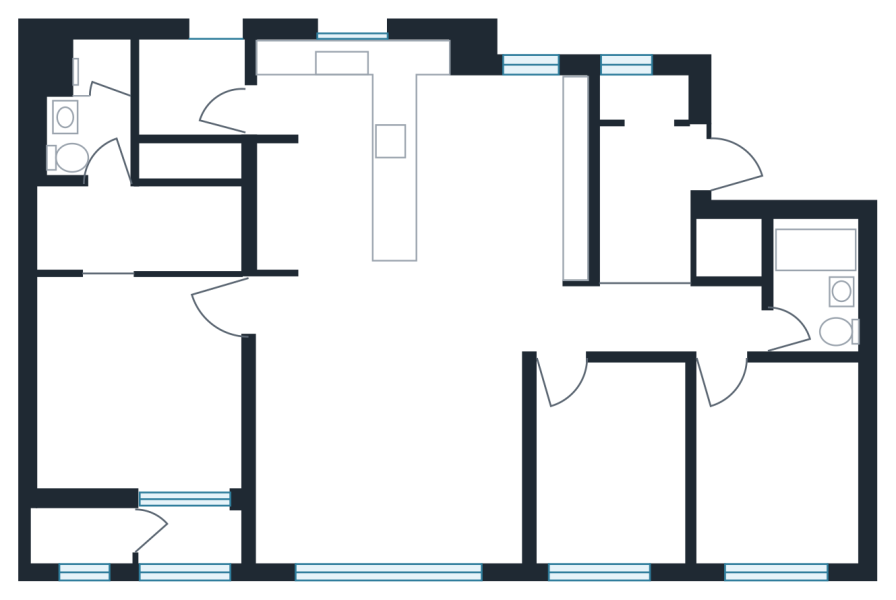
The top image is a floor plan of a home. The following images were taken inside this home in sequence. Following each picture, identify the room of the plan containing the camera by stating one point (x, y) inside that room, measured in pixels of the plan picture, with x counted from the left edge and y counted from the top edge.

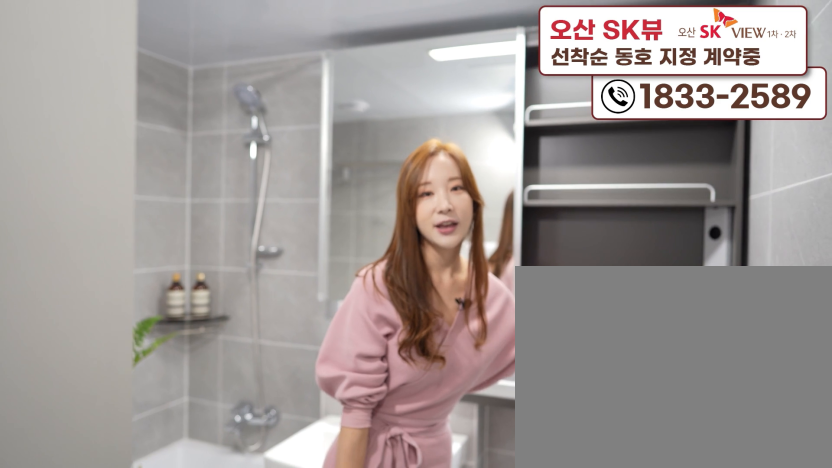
(822, 312)
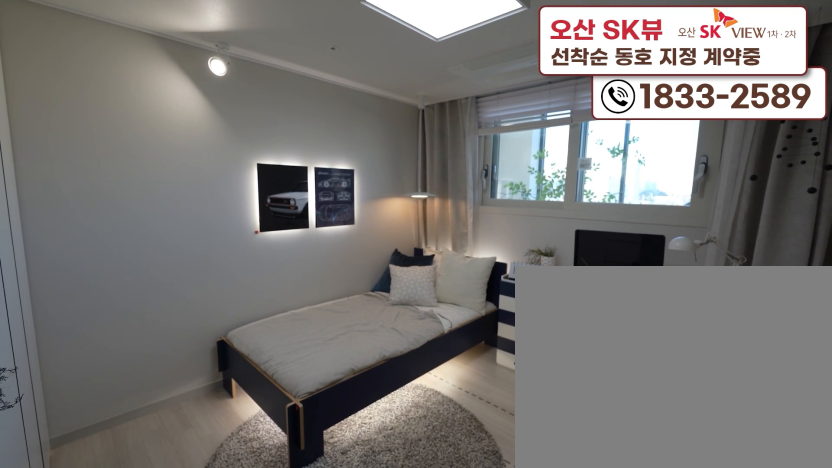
(769, 508)
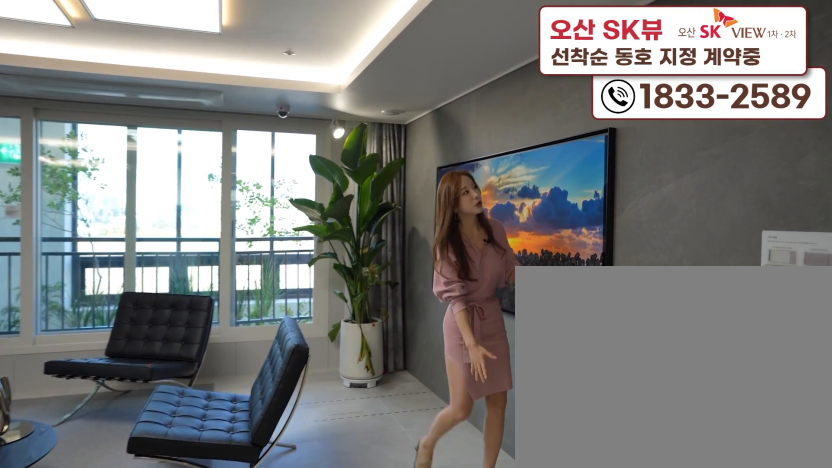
(393, 492)
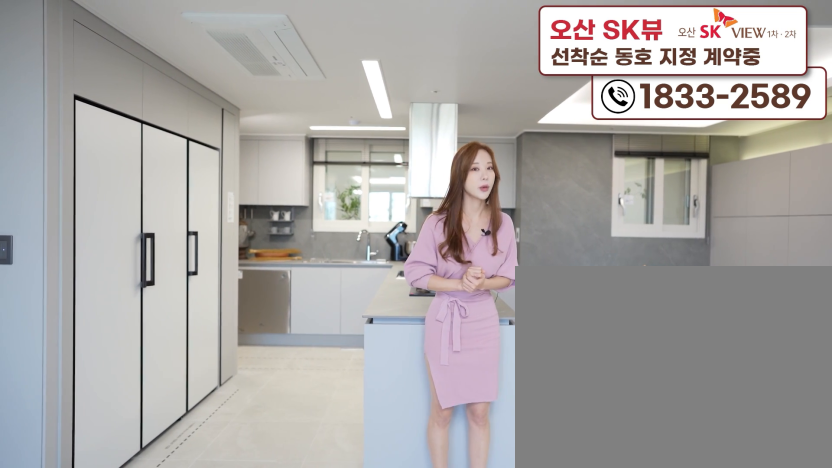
(357, 284)
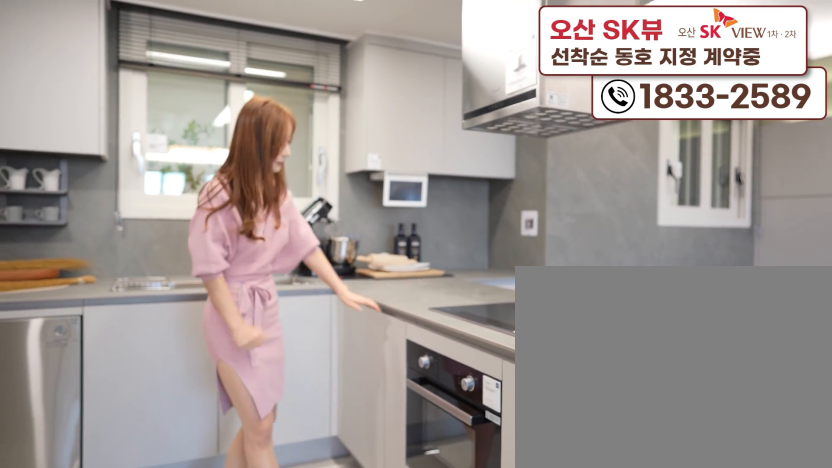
(357, 284)
